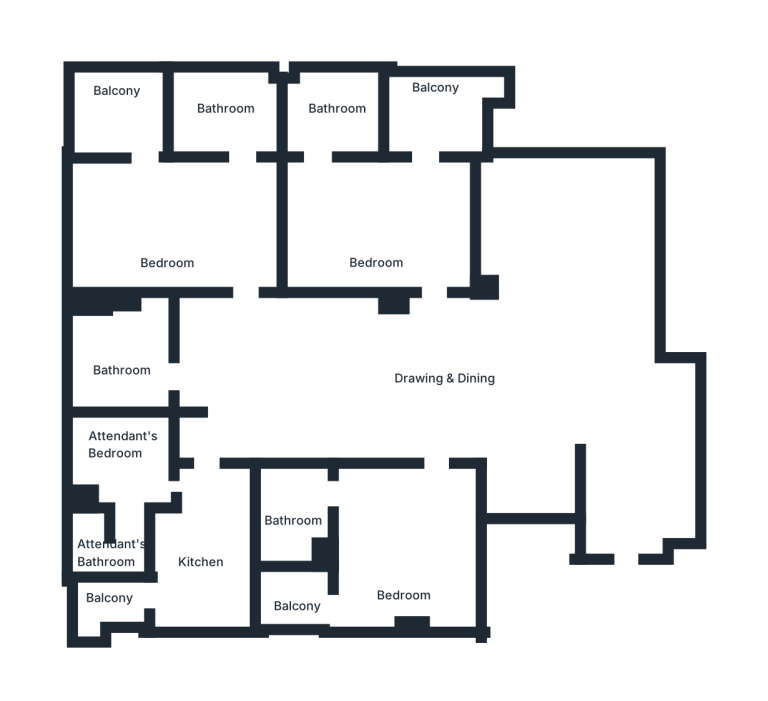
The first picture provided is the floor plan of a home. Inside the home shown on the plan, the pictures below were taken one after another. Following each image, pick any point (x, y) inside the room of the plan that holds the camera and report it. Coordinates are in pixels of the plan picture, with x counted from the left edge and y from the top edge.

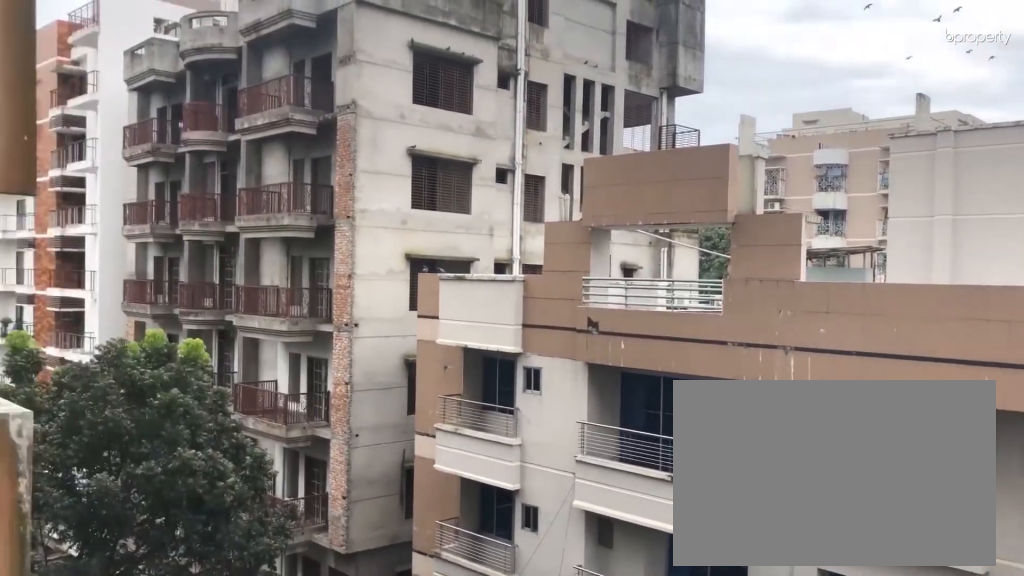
(117, 110)
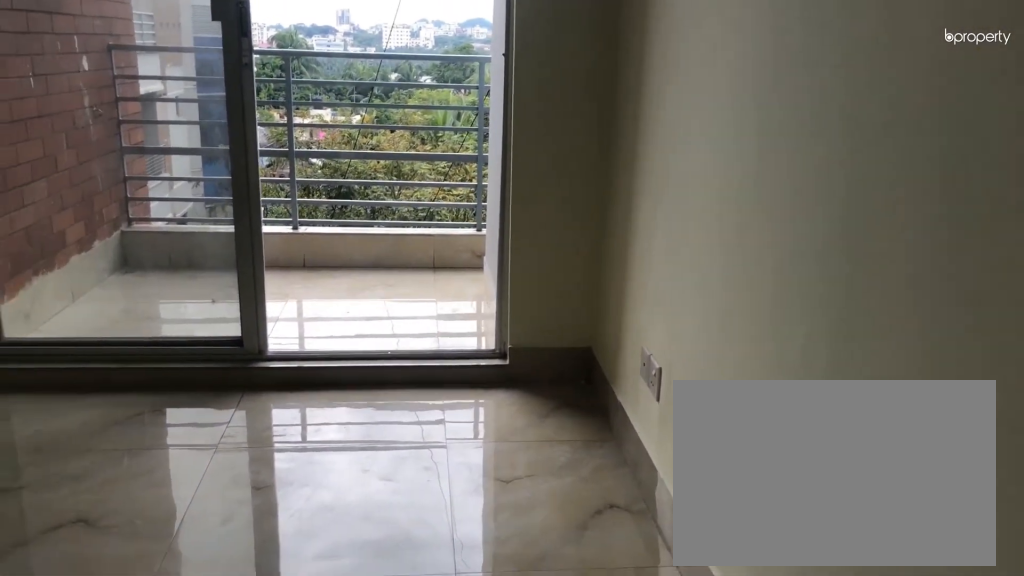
(381, 238)
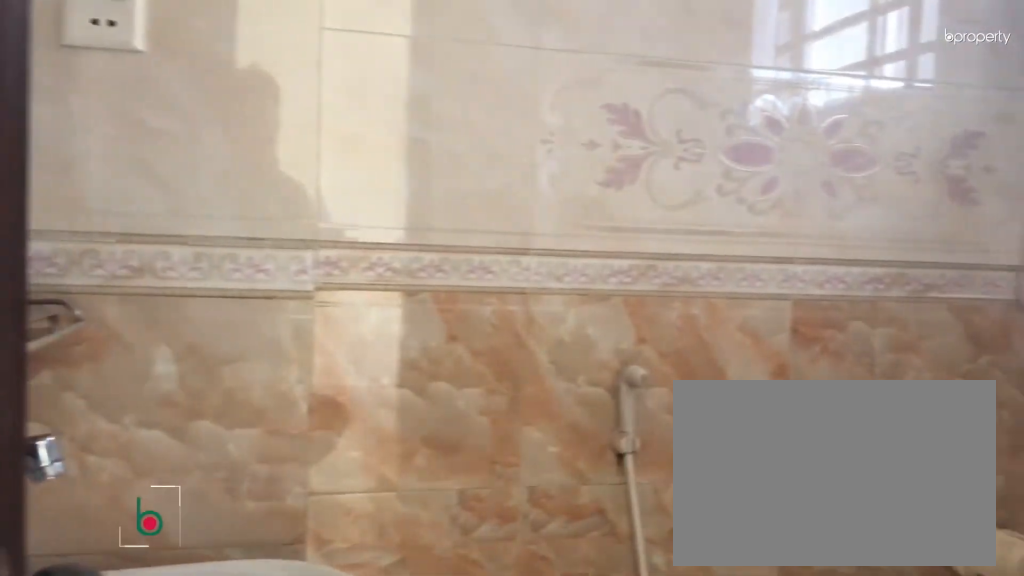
(337, 104)
